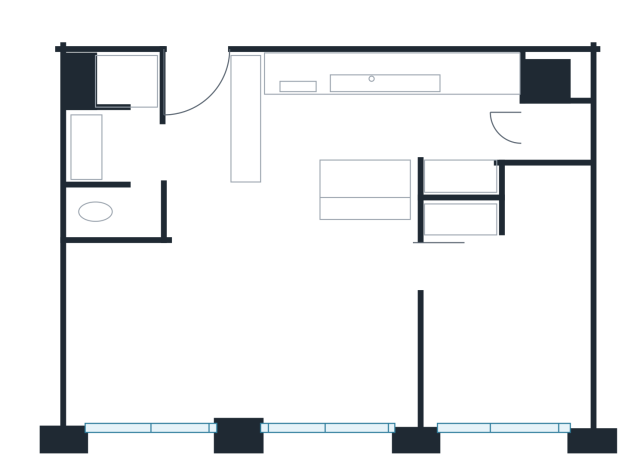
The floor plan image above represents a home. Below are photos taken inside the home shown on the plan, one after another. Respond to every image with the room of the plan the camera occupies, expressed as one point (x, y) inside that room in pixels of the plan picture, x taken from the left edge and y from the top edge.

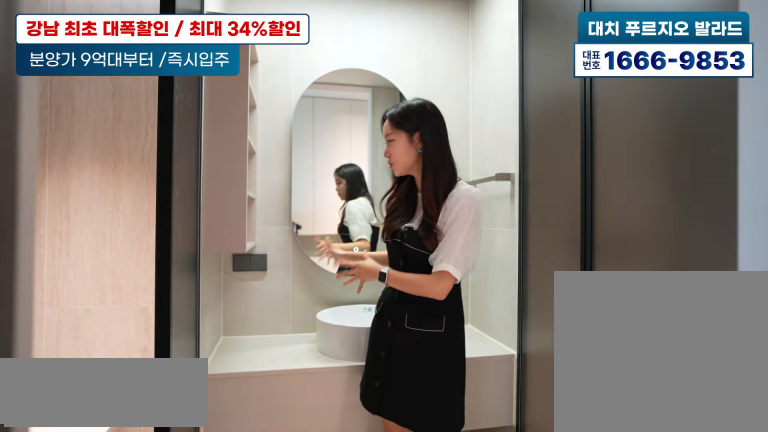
(127, 134)
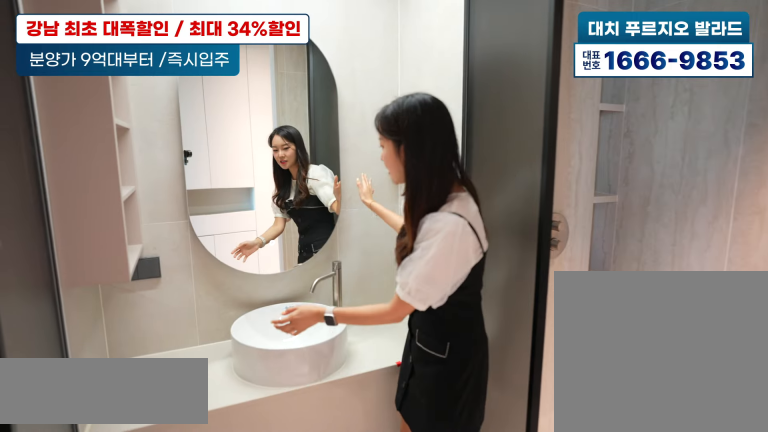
(127, 135)
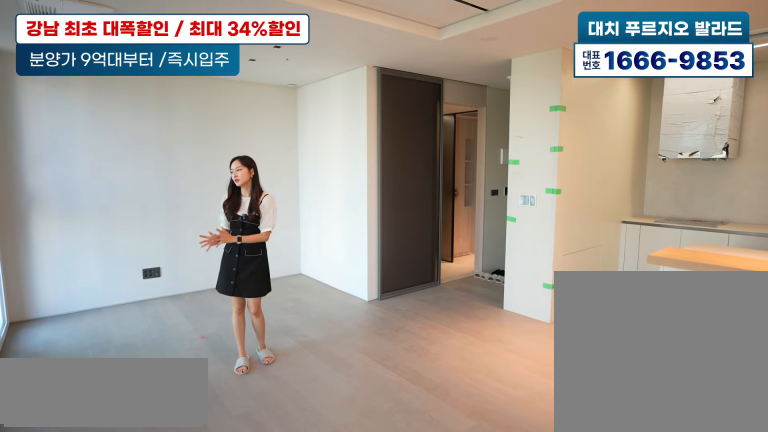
(216, 308)
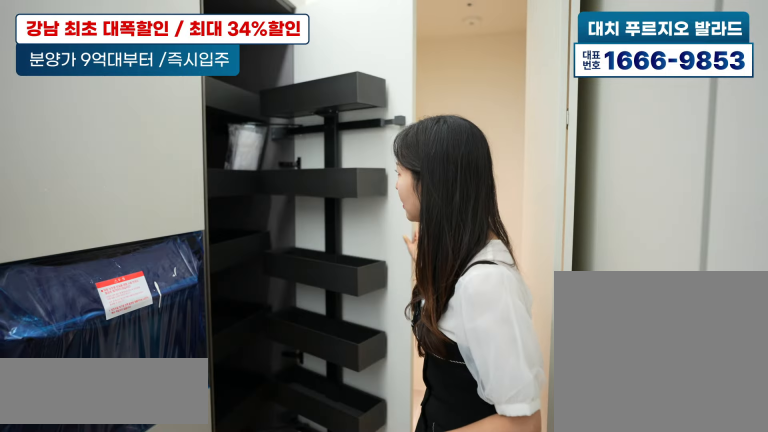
(406, 117)
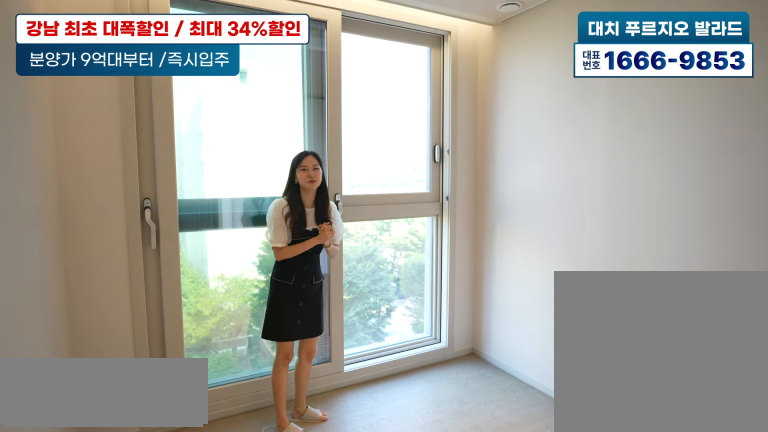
(500, 323)
